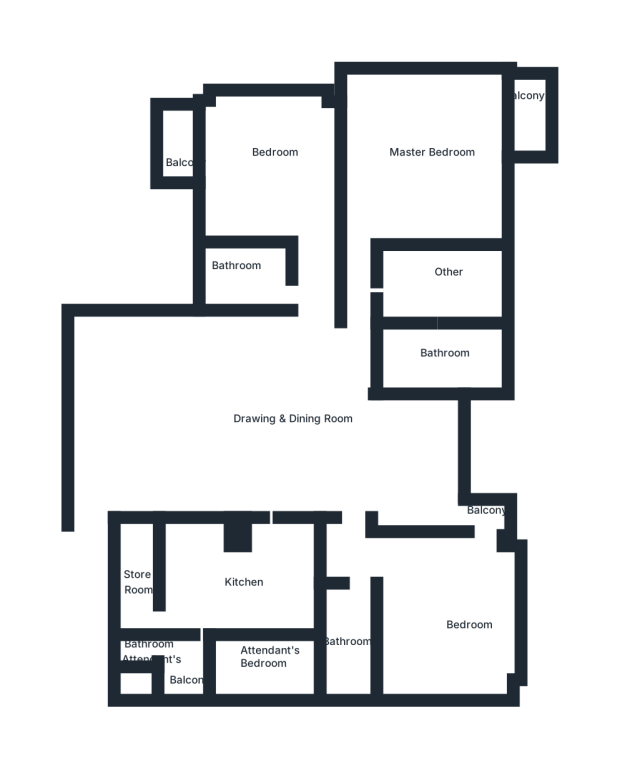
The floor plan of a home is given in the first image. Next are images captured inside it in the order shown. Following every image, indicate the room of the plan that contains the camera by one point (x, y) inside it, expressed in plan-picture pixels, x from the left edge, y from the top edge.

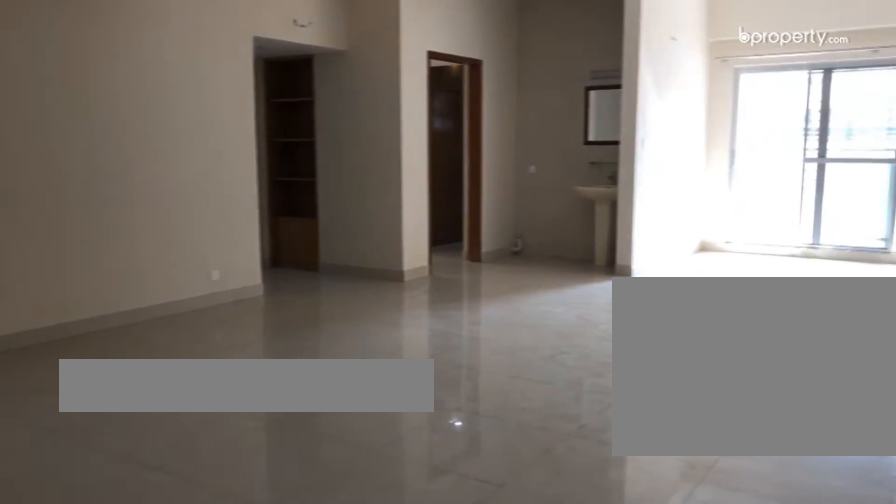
(247, 432)
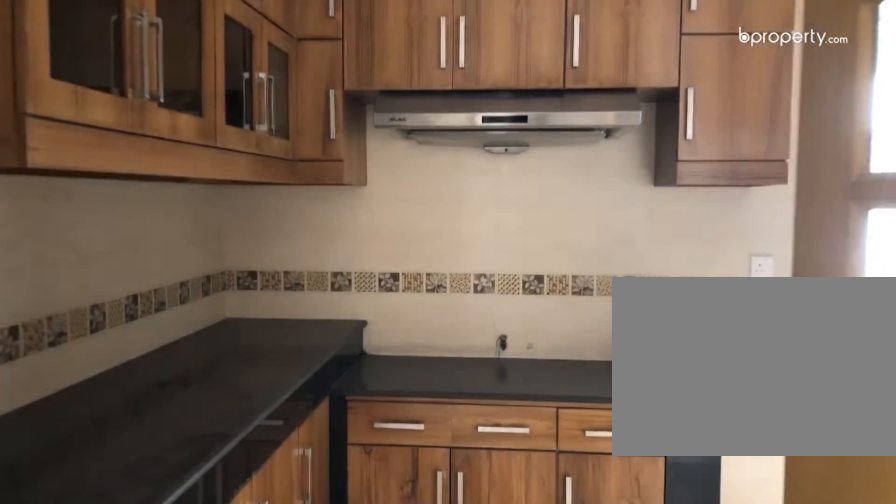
(263, 586)
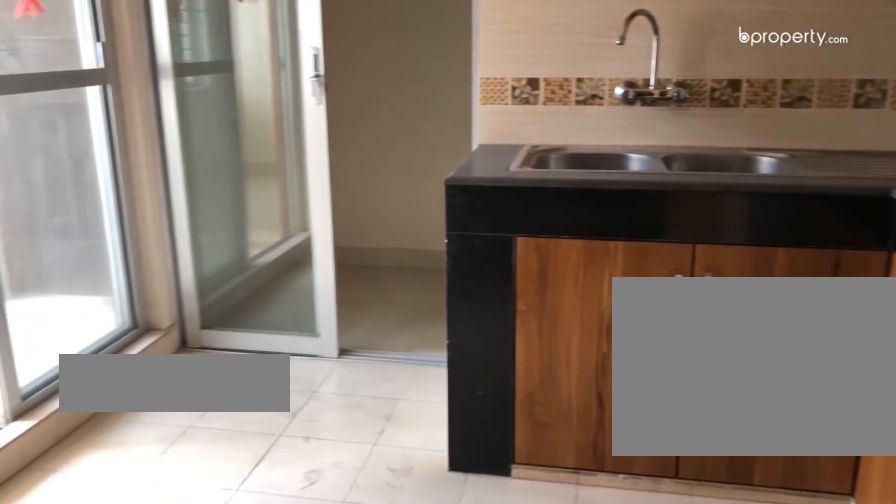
(265, 585)
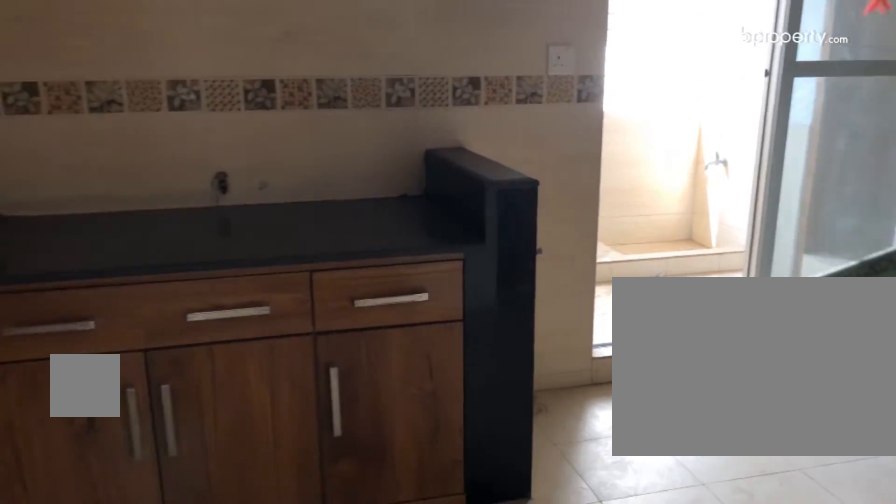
(265, 585)
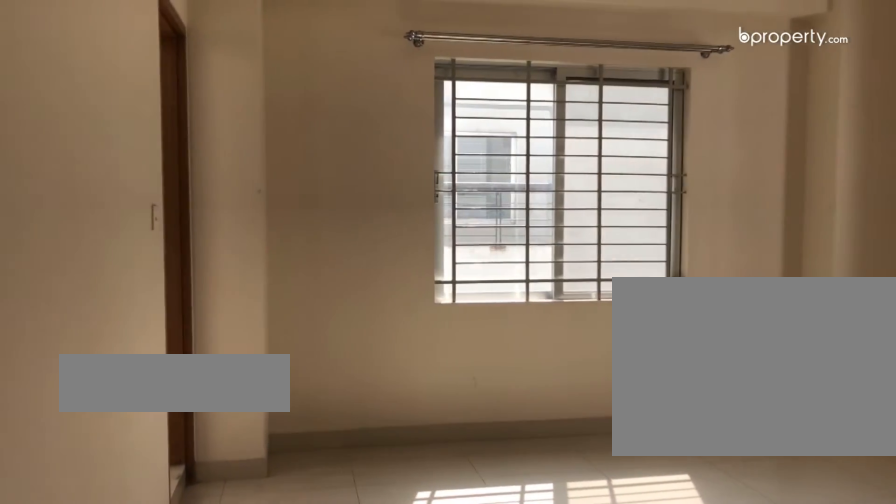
(454, 611)
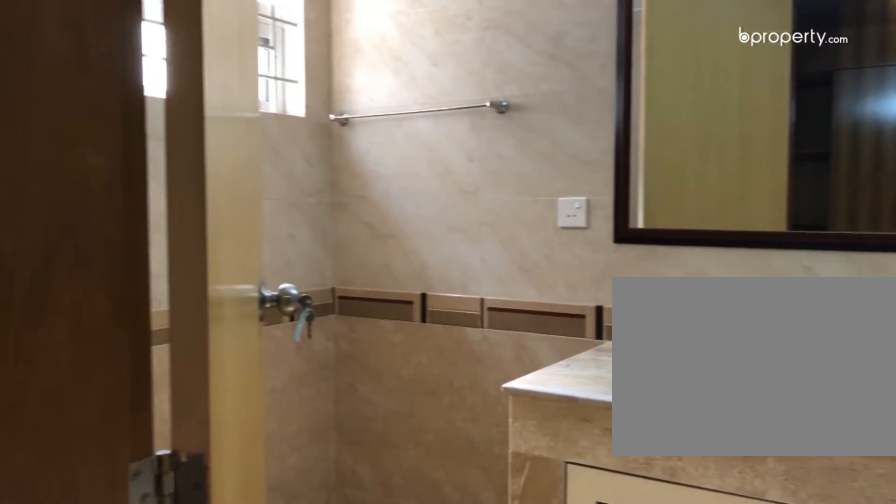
(438, 348)
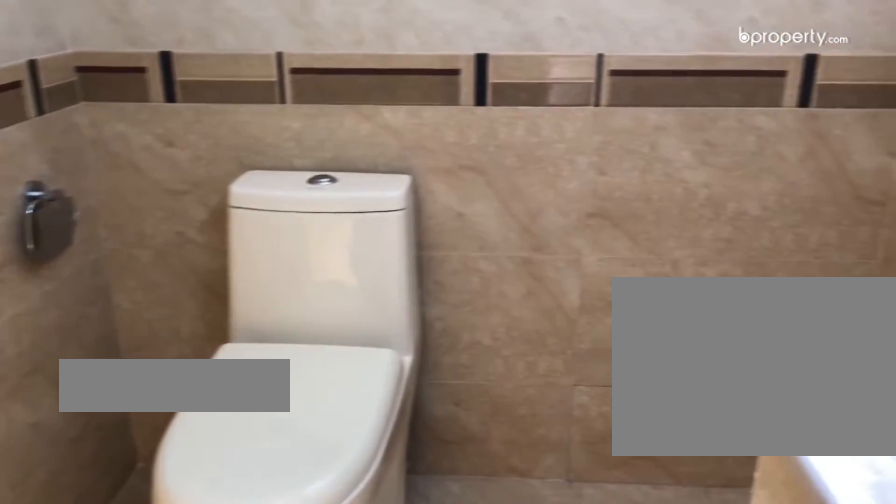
(438, 357)
